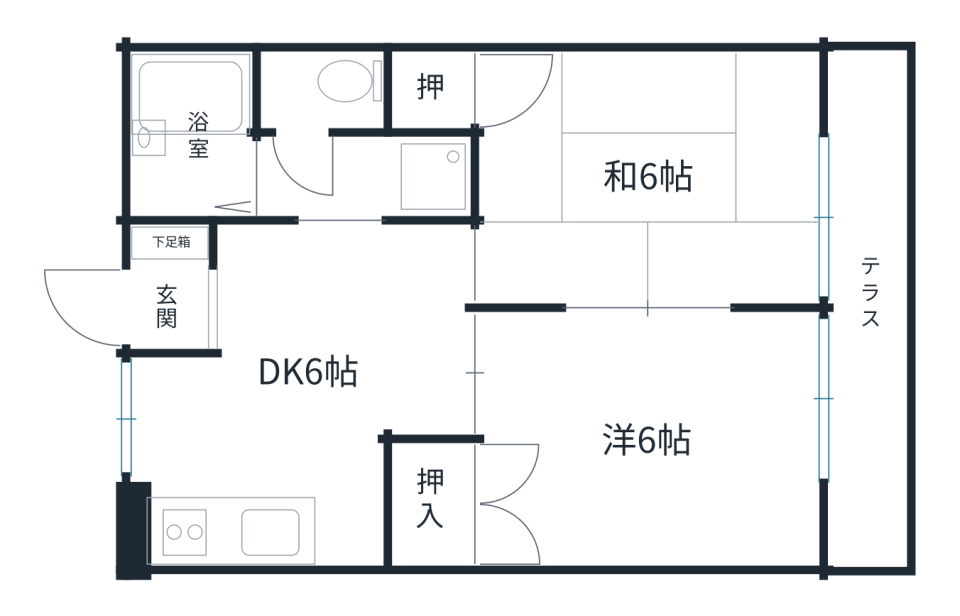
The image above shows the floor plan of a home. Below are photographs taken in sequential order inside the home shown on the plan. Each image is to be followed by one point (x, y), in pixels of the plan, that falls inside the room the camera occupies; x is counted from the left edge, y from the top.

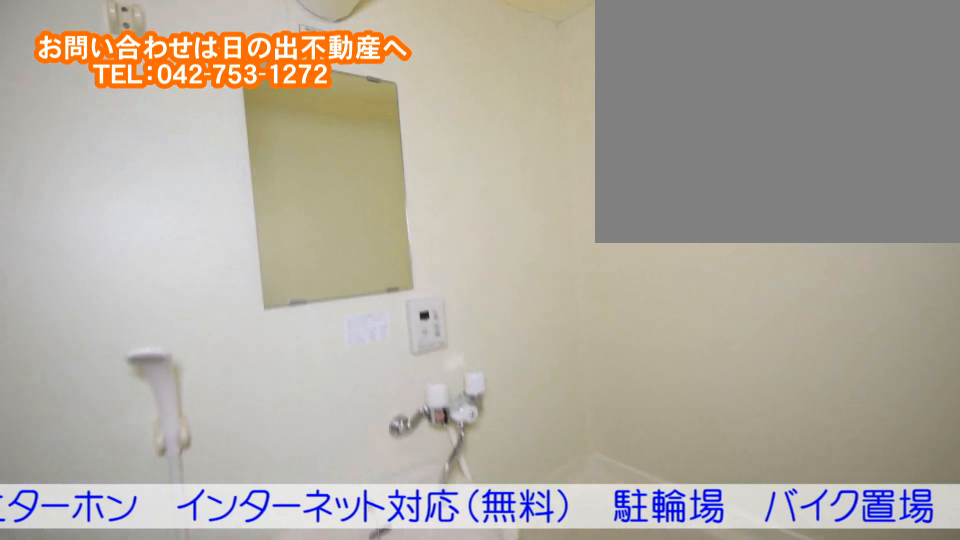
(195, 157)
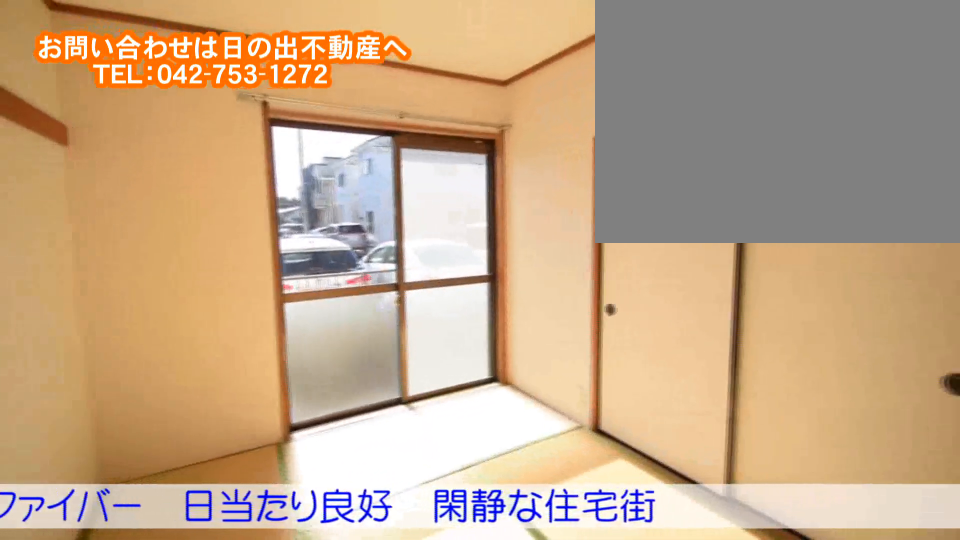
(731, 176)
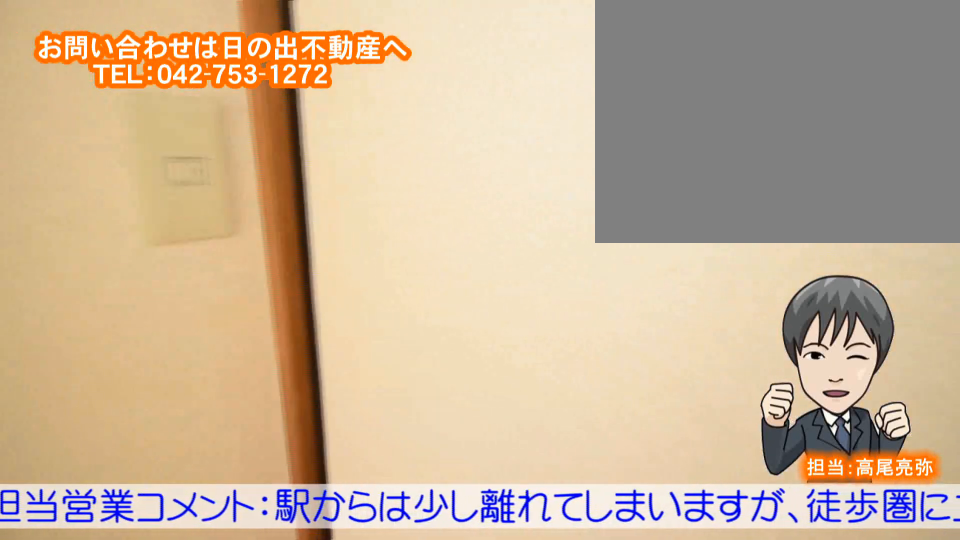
(732, 176)
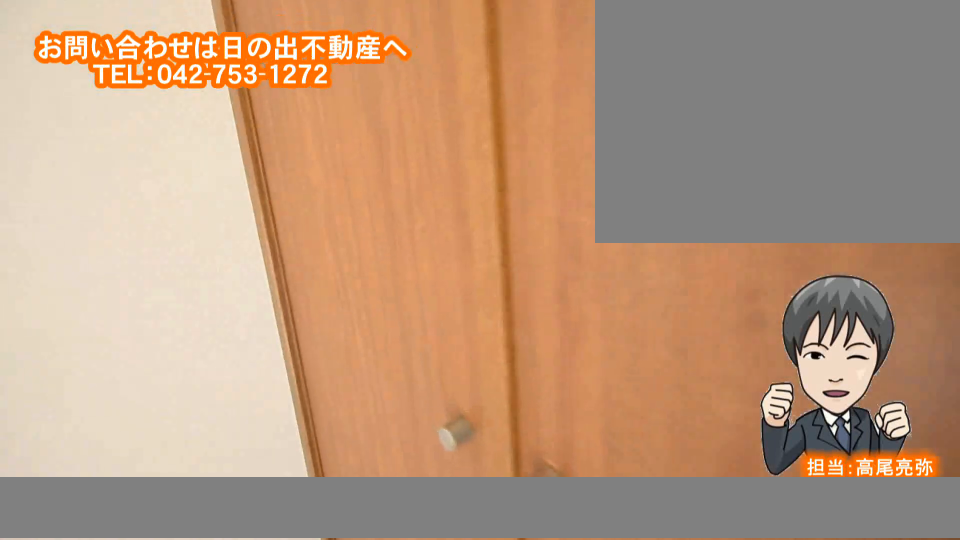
(739, 429)
